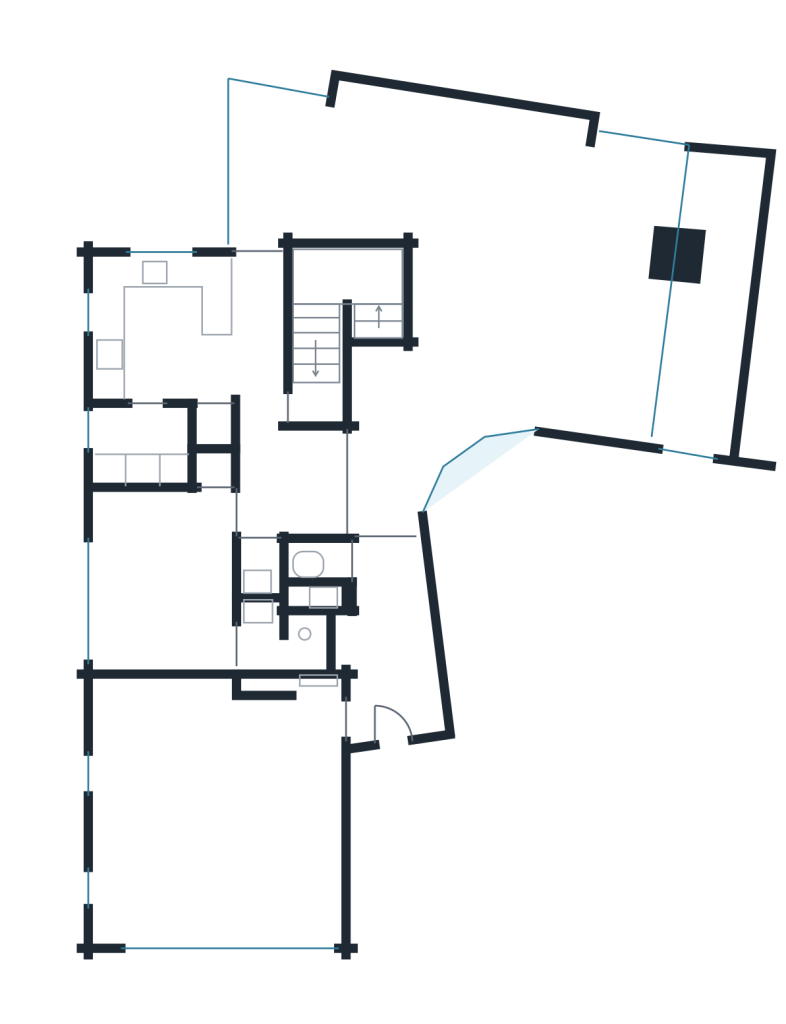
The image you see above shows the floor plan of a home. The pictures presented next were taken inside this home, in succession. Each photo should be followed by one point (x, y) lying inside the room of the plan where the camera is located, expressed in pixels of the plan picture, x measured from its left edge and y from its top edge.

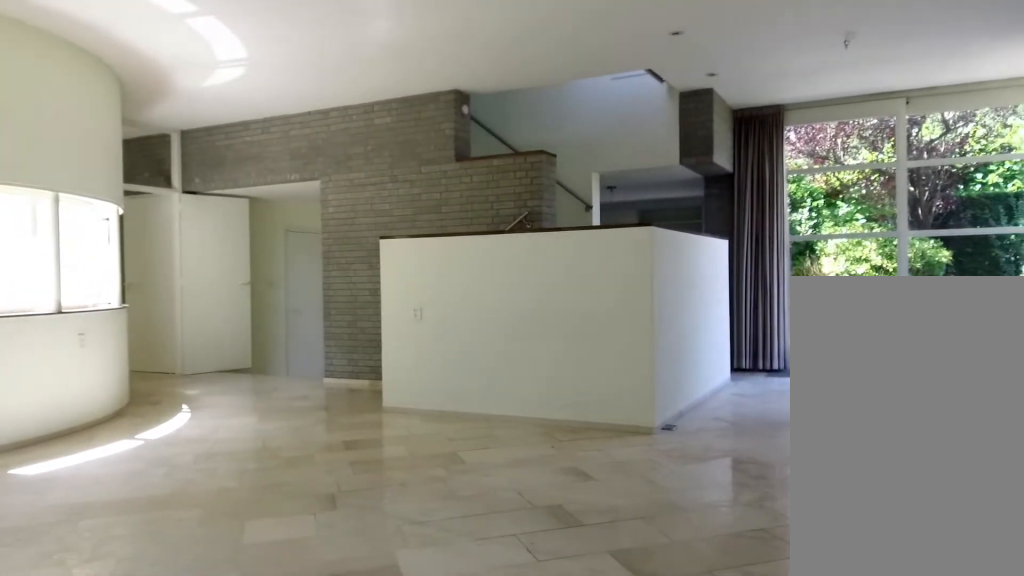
(472, 266)
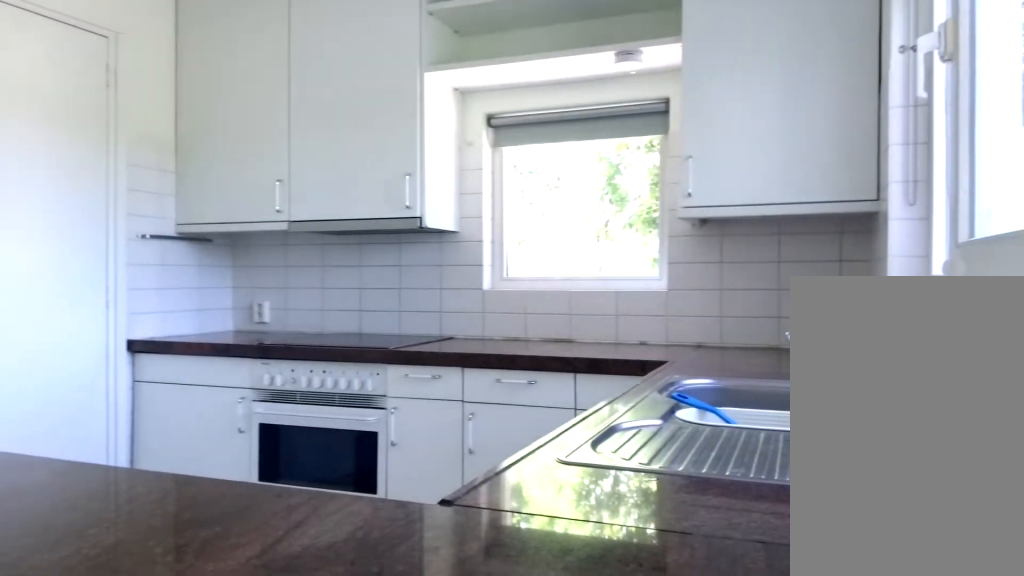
(240, 396)
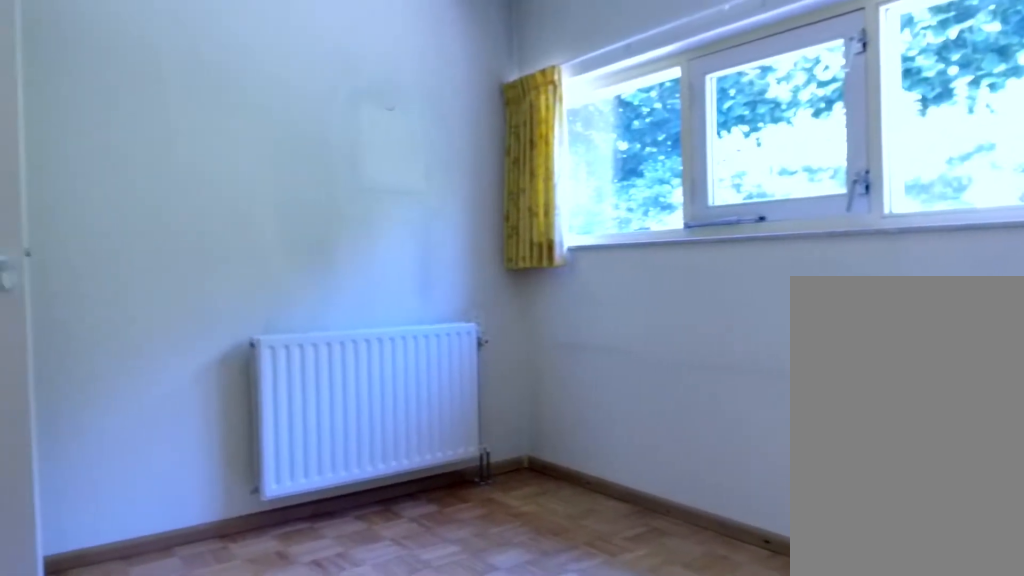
(183, 589)
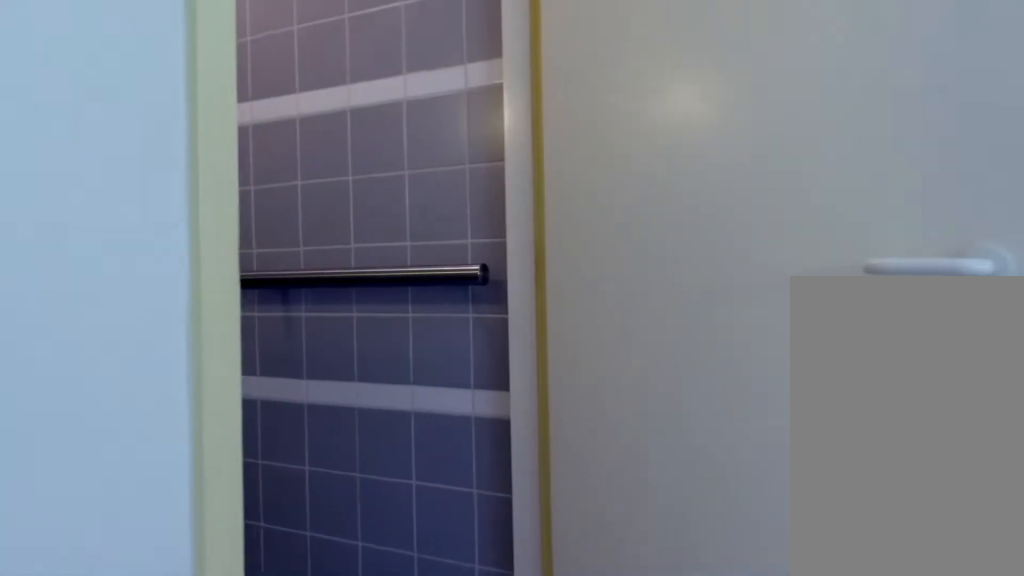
(183, 589)
